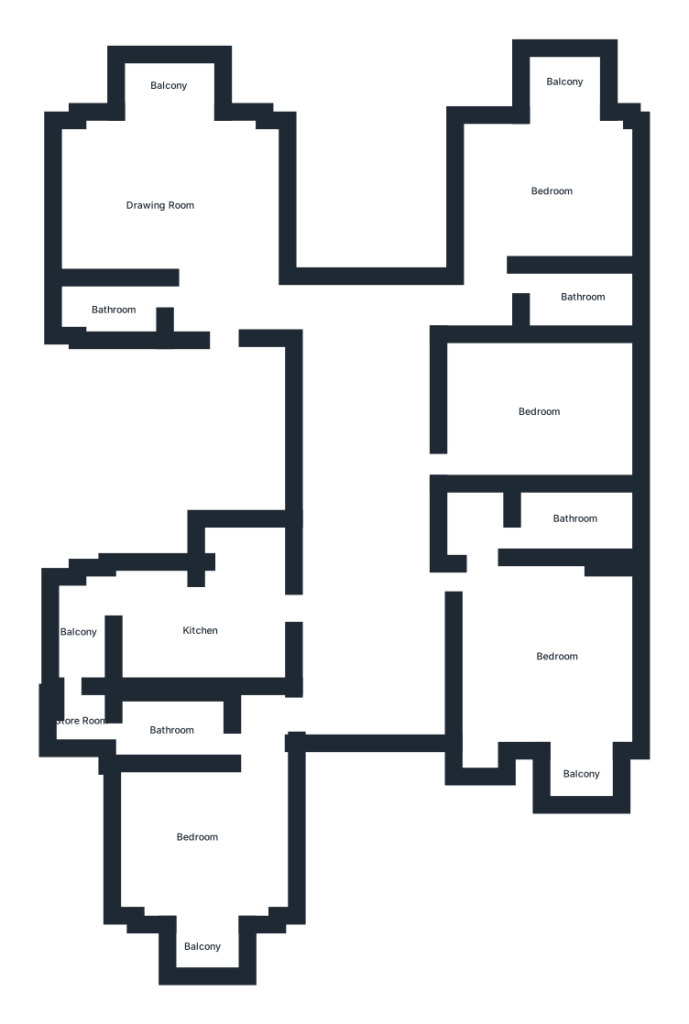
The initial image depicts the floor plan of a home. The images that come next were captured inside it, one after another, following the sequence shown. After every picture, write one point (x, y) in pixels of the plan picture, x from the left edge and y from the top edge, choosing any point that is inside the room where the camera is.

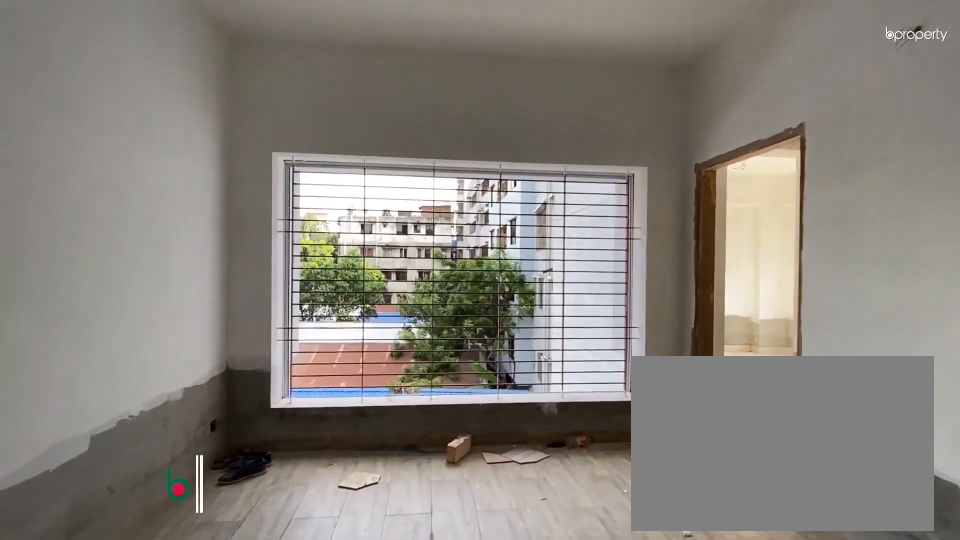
(371, 524)
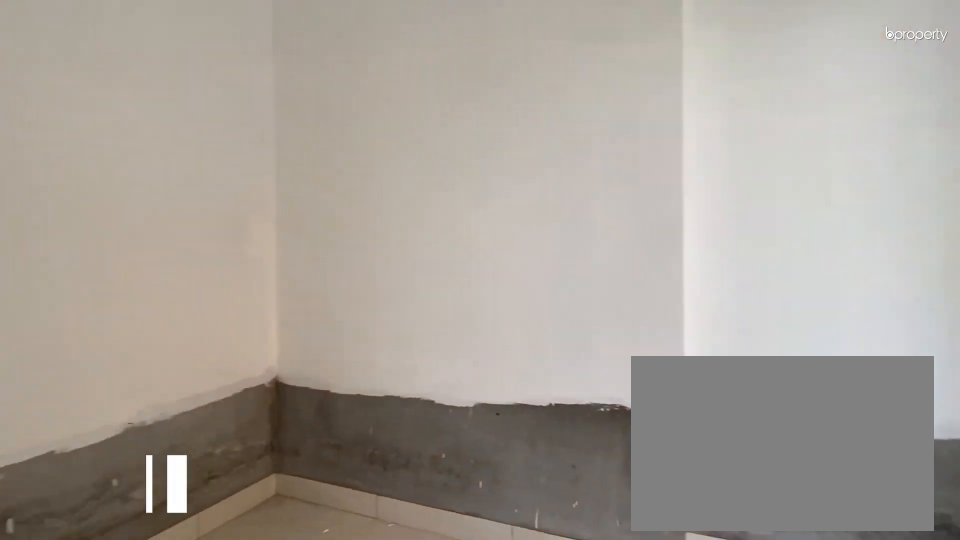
(541, 411)
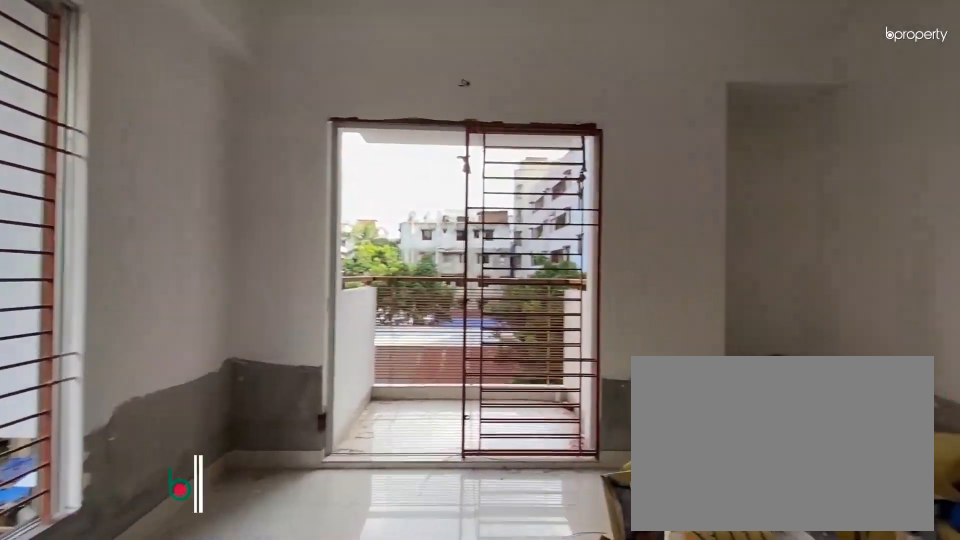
(555, 662)
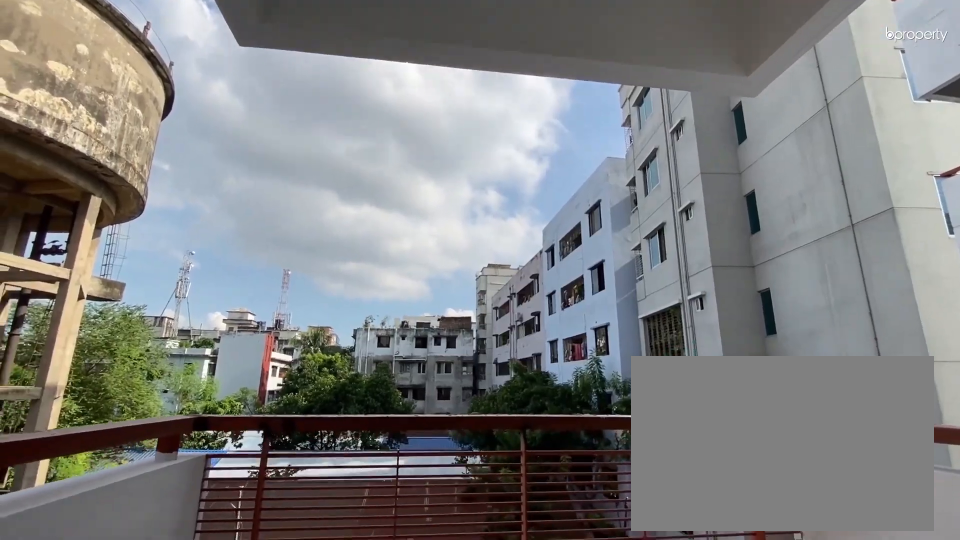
(580, 773)
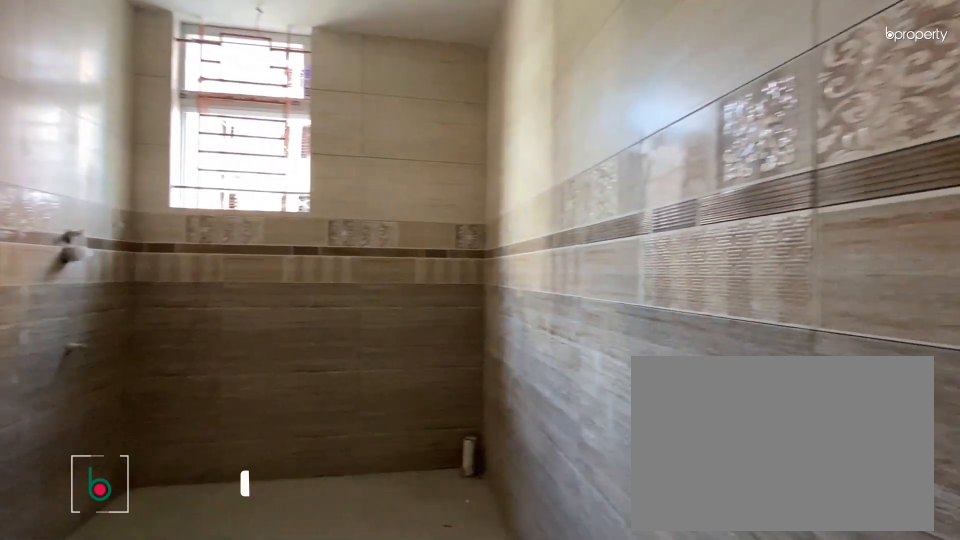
(574, 521)
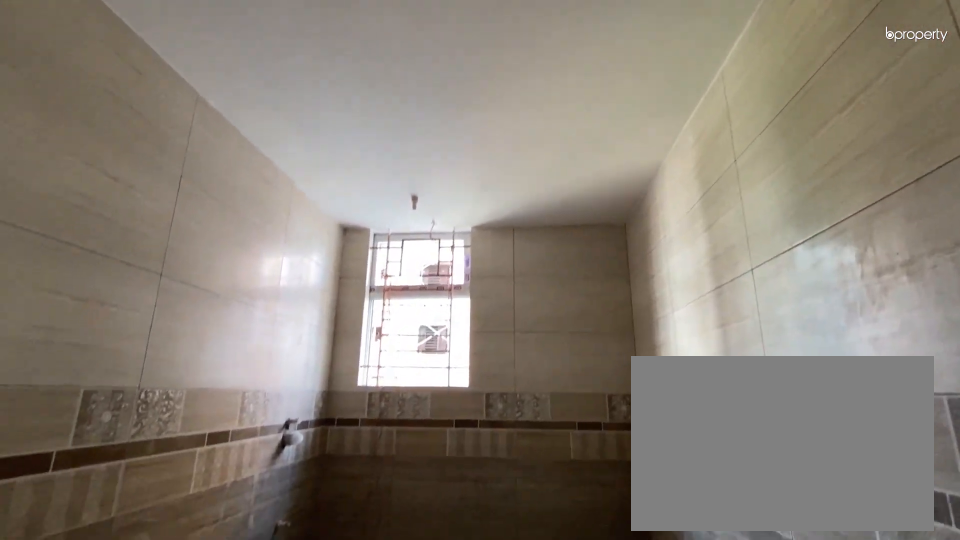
(574, 521)
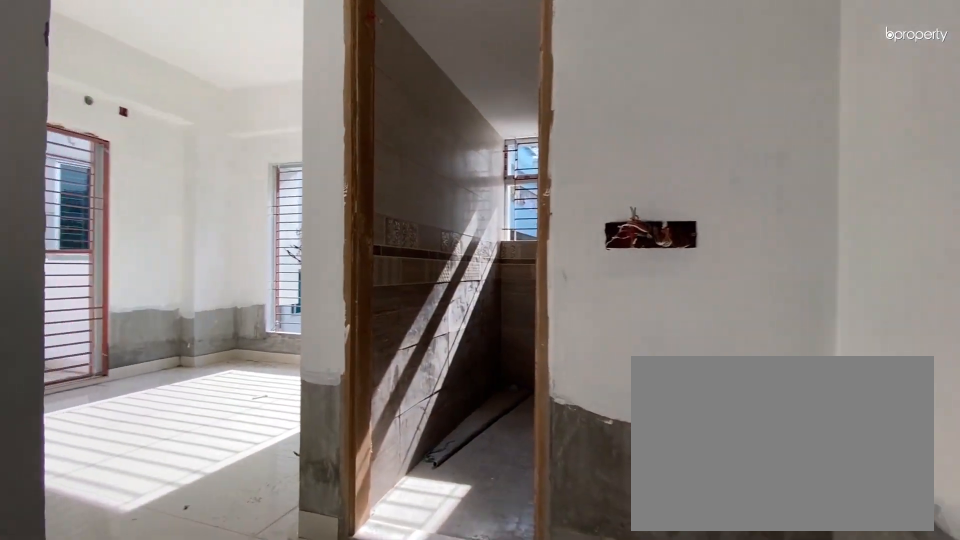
(201, 842)
